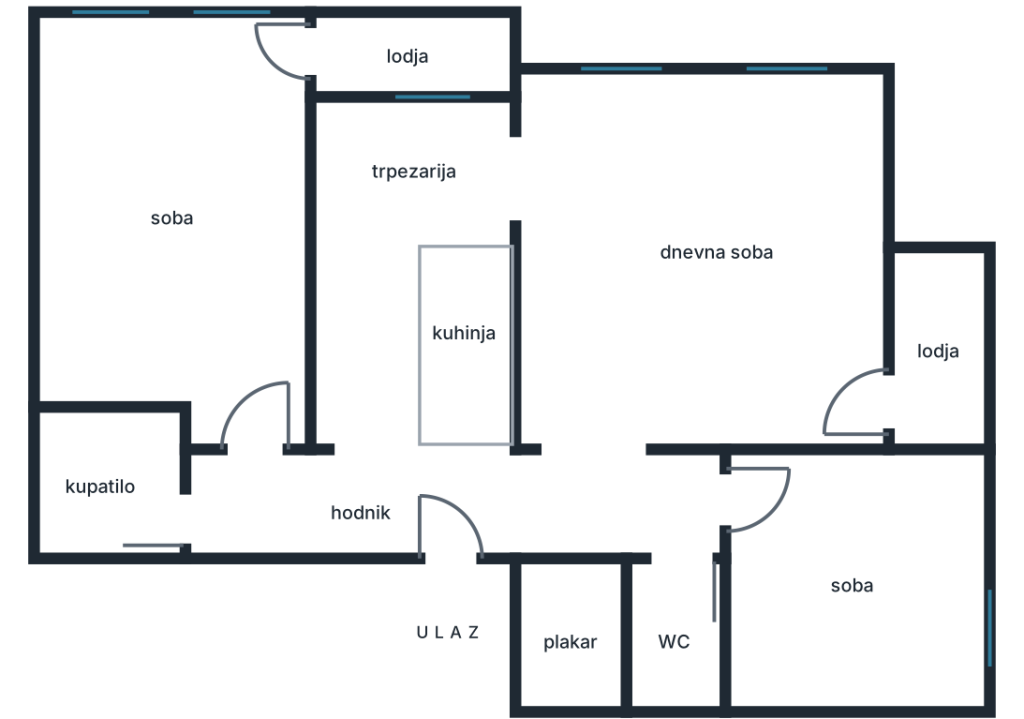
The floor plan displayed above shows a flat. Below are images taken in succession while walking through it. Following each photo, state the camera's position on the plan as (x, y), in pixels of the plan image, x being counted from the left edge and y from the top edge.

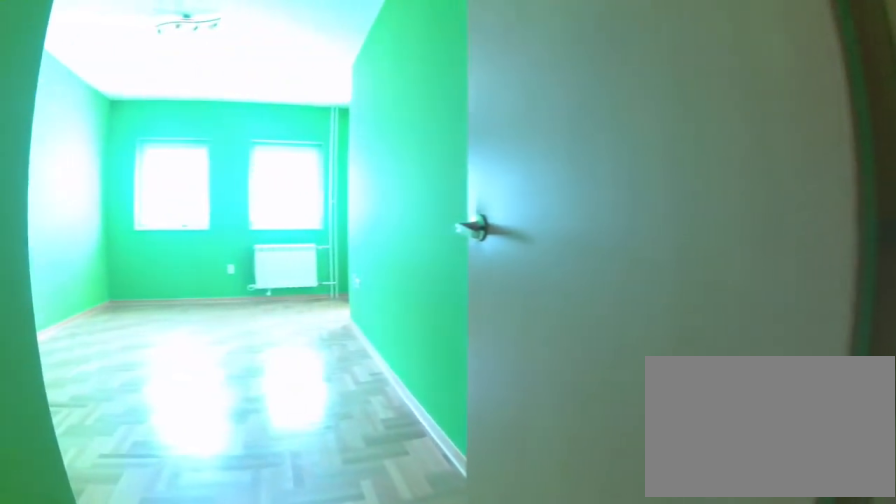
(237, 503)
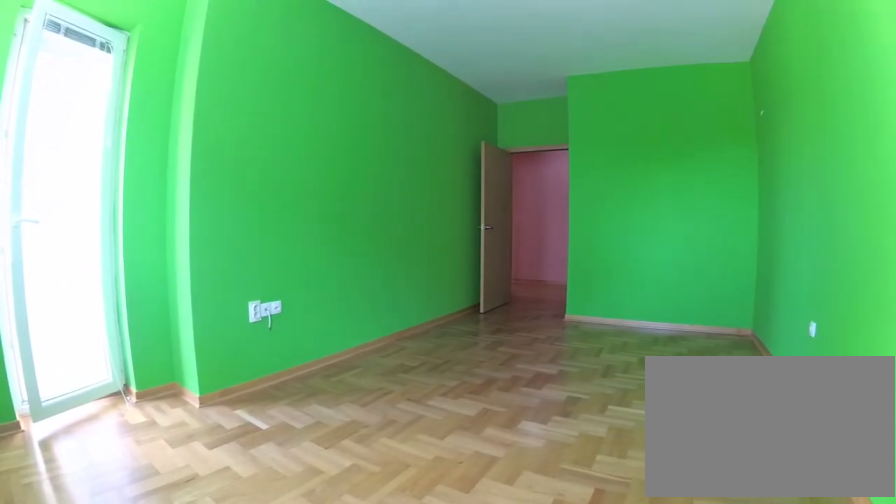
(82, 43)
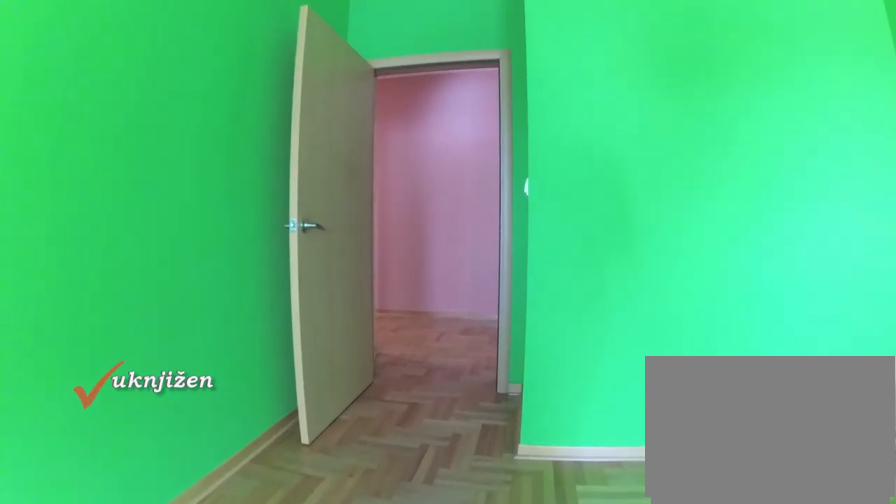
(190, 267)
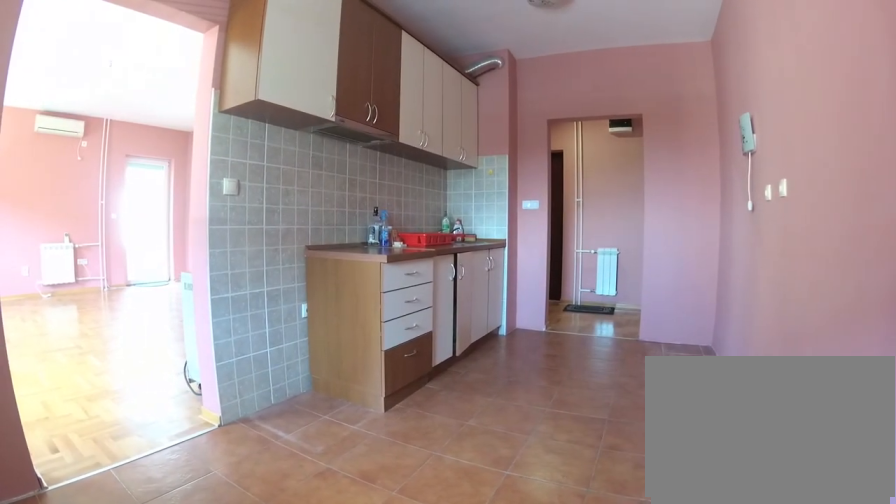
(348, 136)
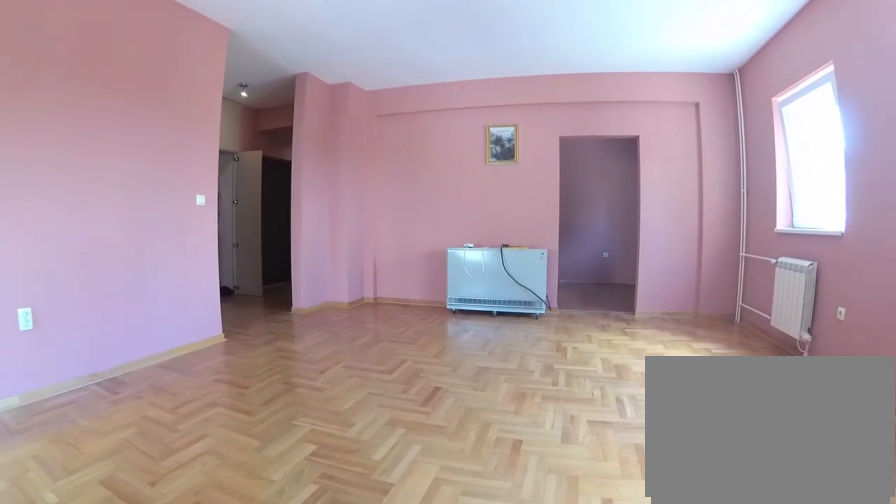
(820, 209)
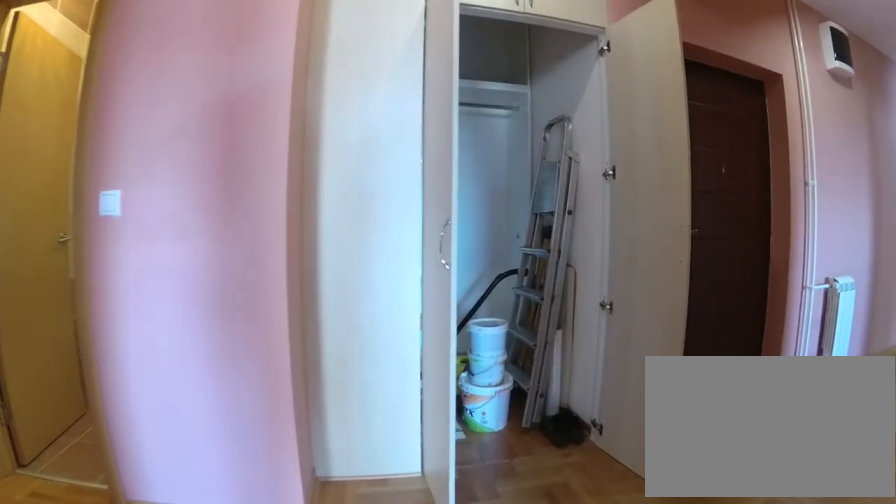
(605, 419)
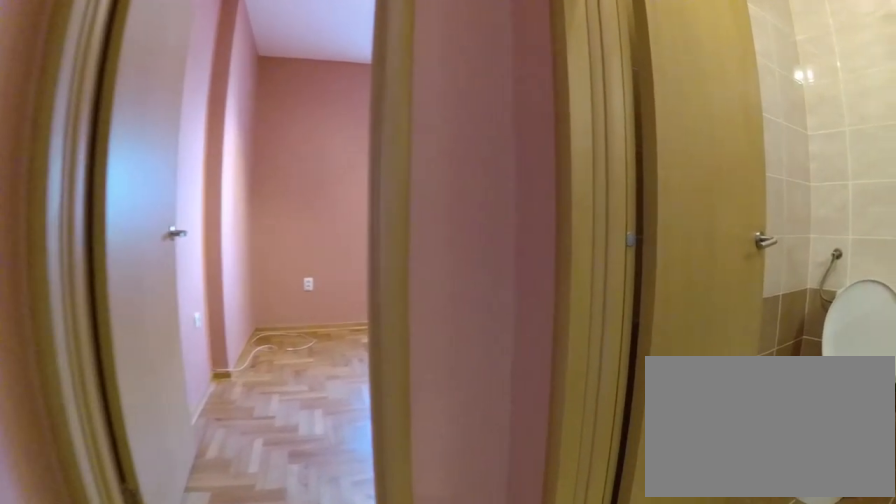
(617, 517)
